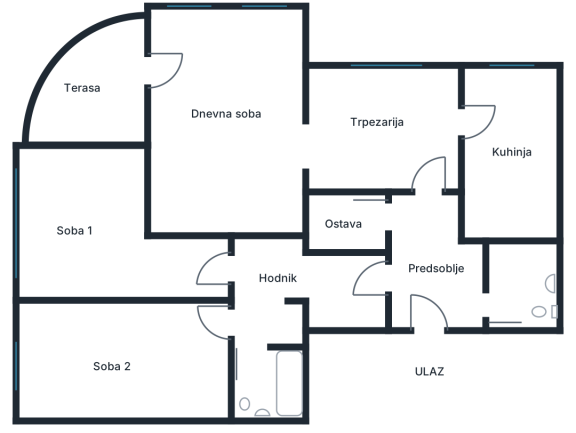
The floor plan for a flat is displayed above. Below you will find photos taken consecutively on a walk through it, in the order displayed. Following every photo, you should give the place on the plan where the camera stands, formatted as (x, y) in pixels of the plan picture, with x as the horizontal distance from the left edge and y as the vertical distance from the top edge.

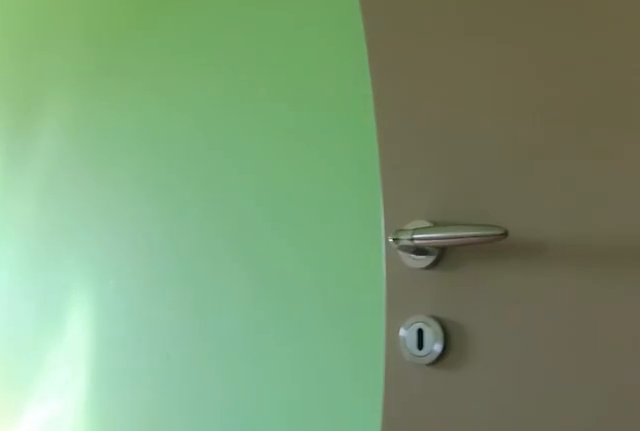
(203, 317)
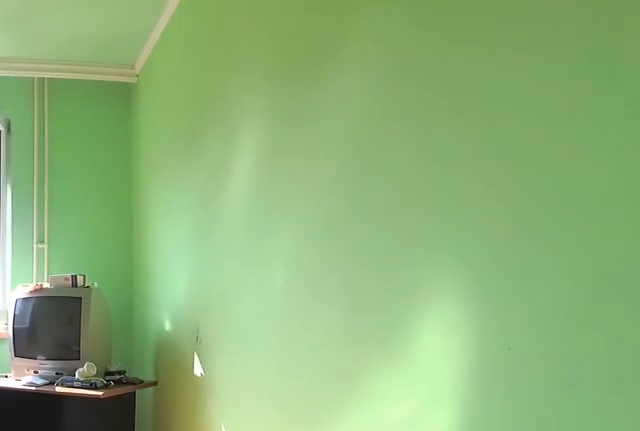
(188, 318)
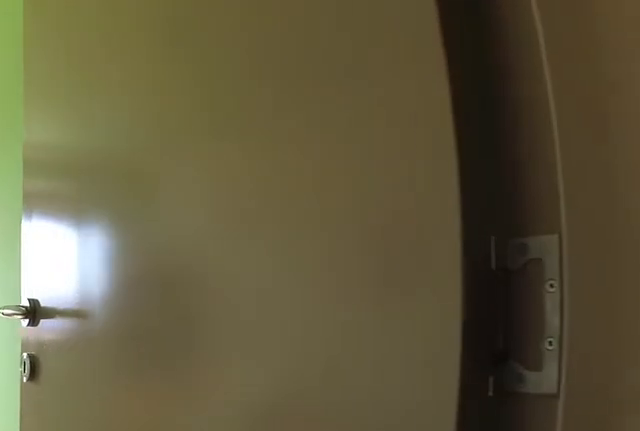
(246, 316)
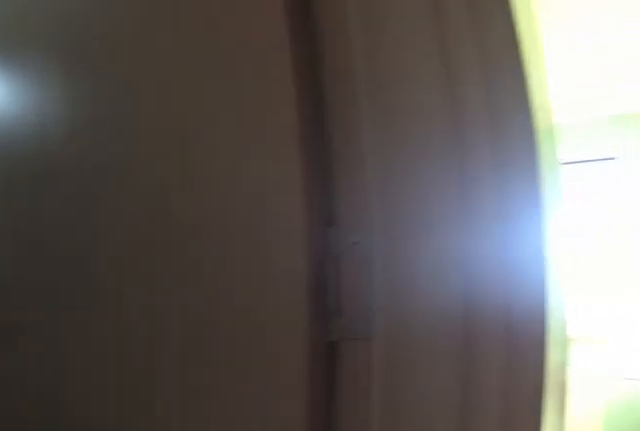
(266, 313)
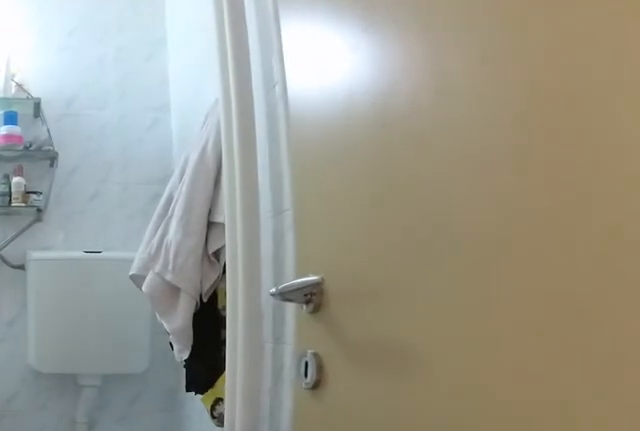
(257, 320)
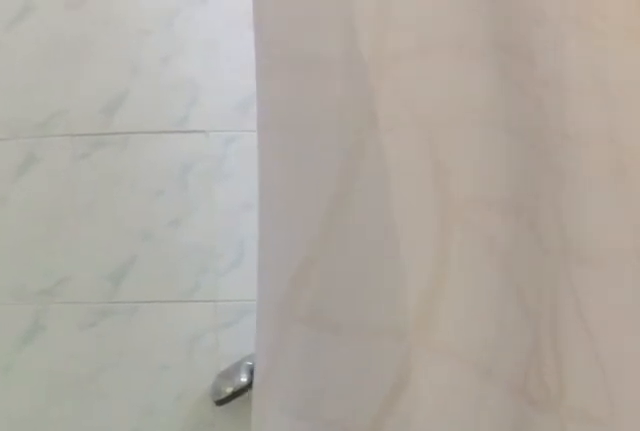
(255, 385)
